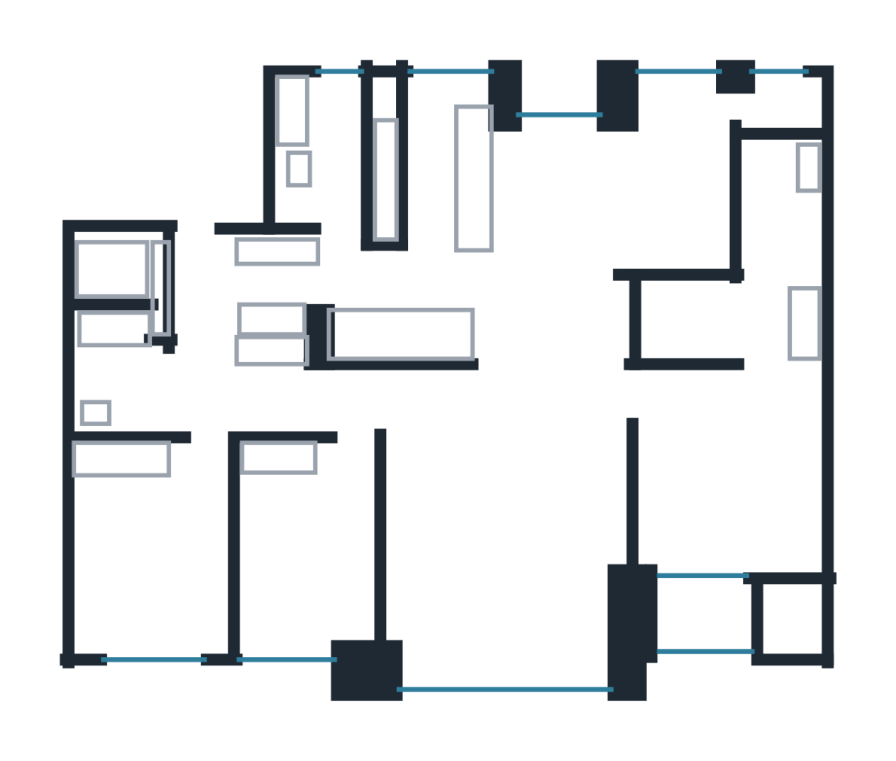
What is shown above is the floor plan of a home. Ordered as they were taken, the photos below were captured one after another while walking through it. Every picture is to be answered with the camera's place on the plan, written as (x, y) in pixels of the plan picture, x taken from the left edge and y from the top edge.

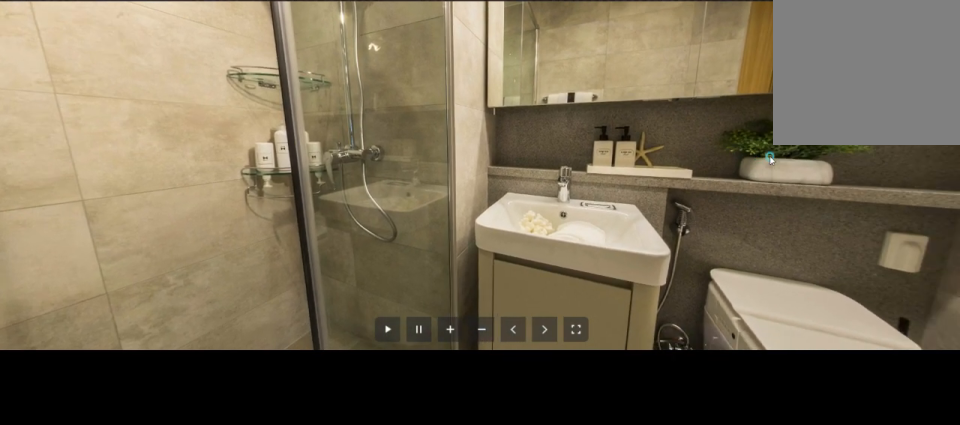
(769, 226)
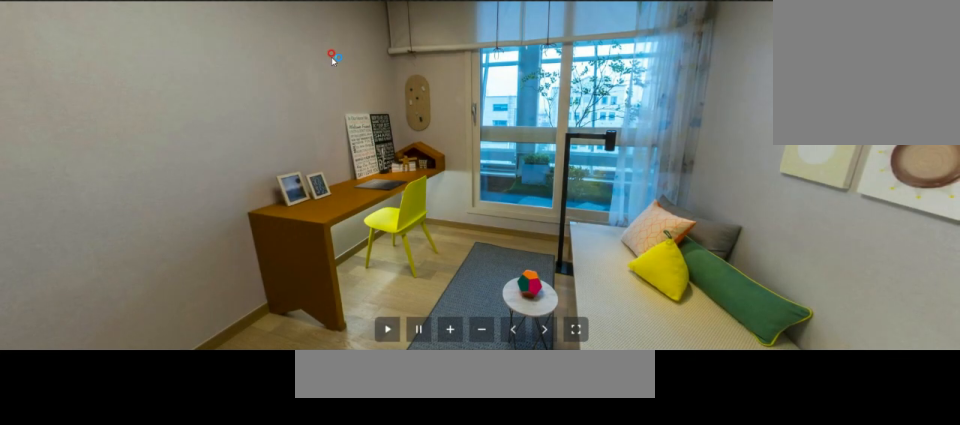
(290, 546)
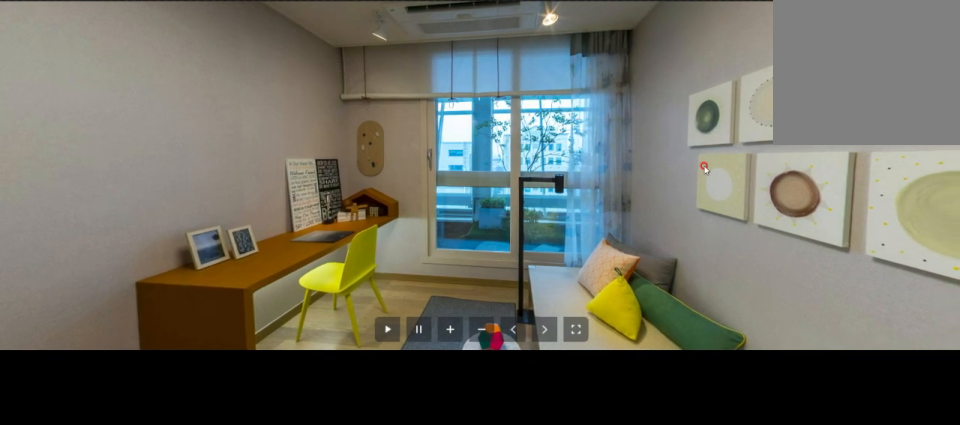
(290, 545)
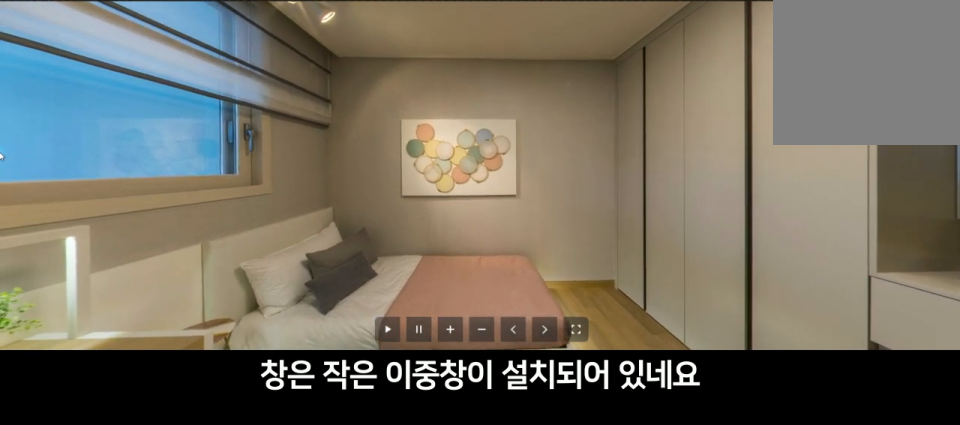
(153, 543)
